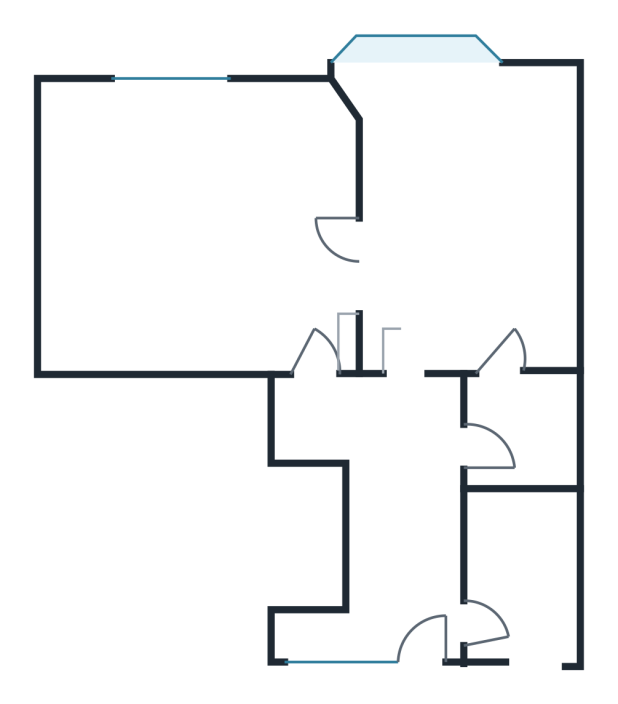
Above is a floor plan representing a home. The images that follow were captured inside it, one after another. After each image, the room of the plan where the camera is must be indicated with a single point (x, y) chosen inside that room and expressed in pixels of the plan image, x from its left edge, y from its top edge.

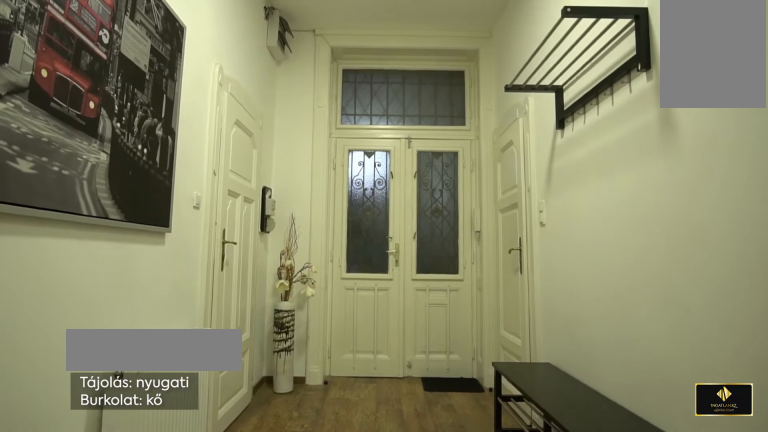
(402, 536)
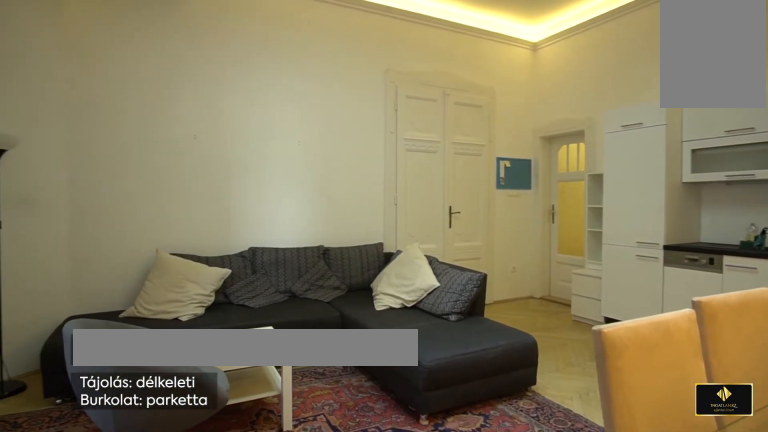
(205, 254)
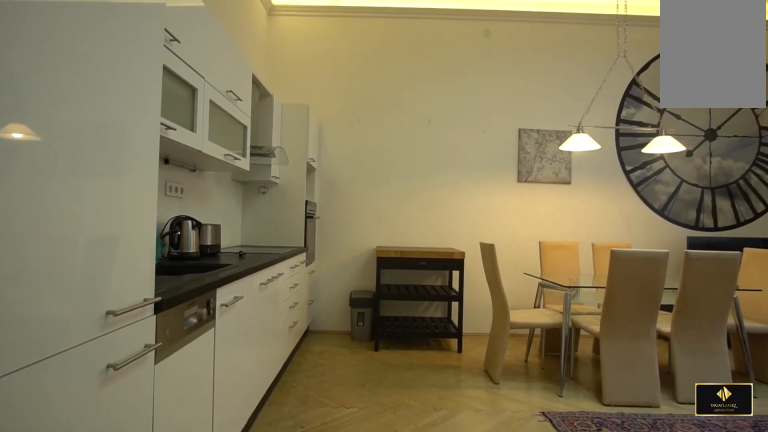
(199, 270)
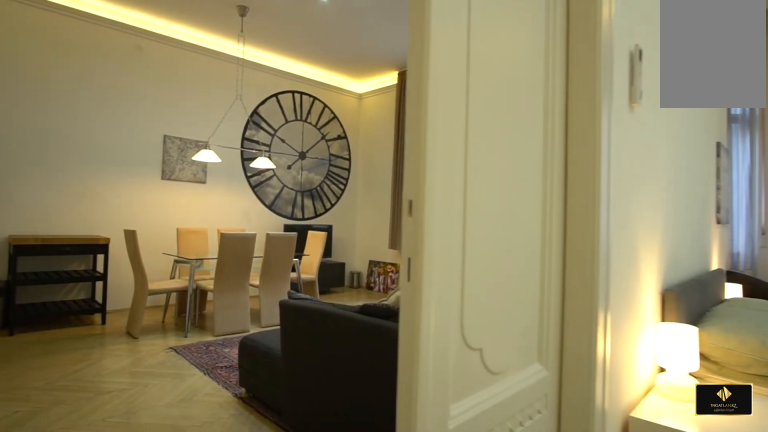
(199, 270)
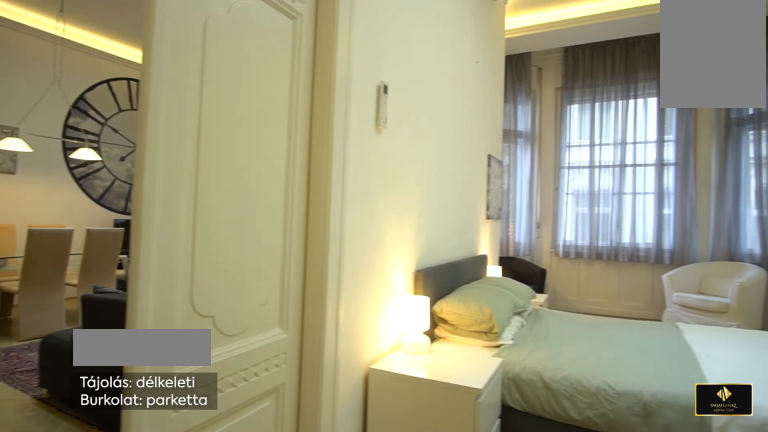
(482, 217)
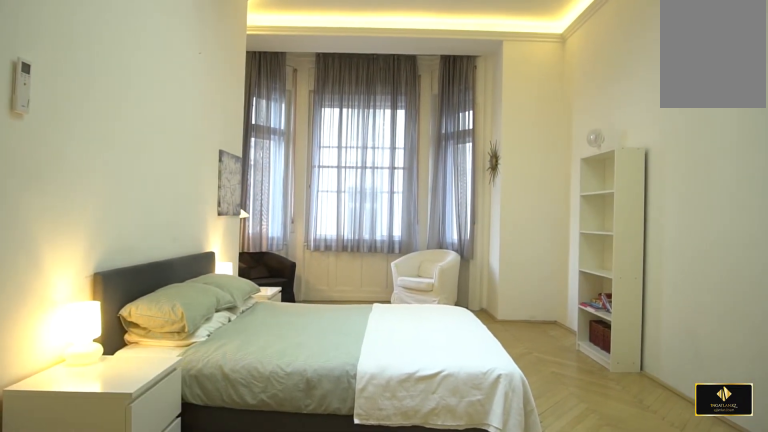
(482, 216)
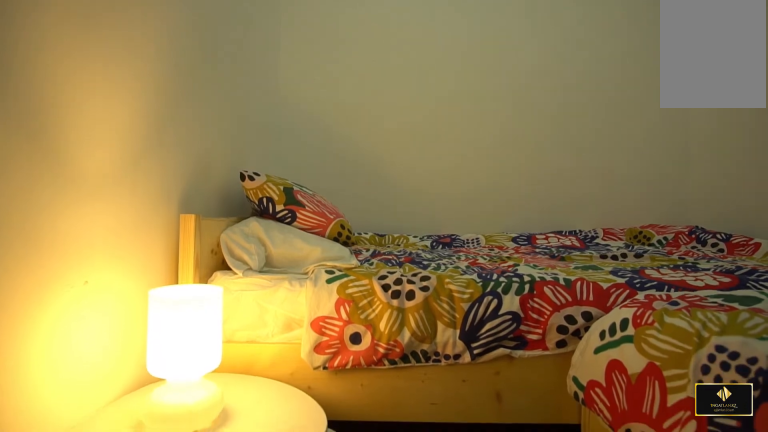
(531, 560)
